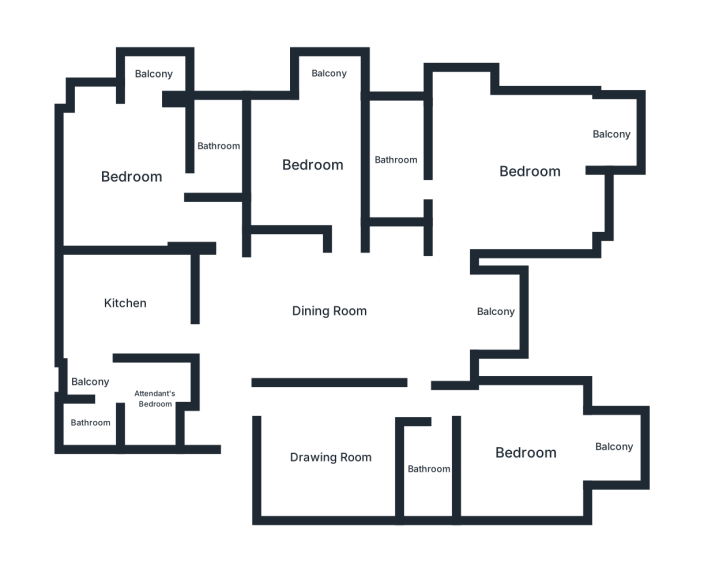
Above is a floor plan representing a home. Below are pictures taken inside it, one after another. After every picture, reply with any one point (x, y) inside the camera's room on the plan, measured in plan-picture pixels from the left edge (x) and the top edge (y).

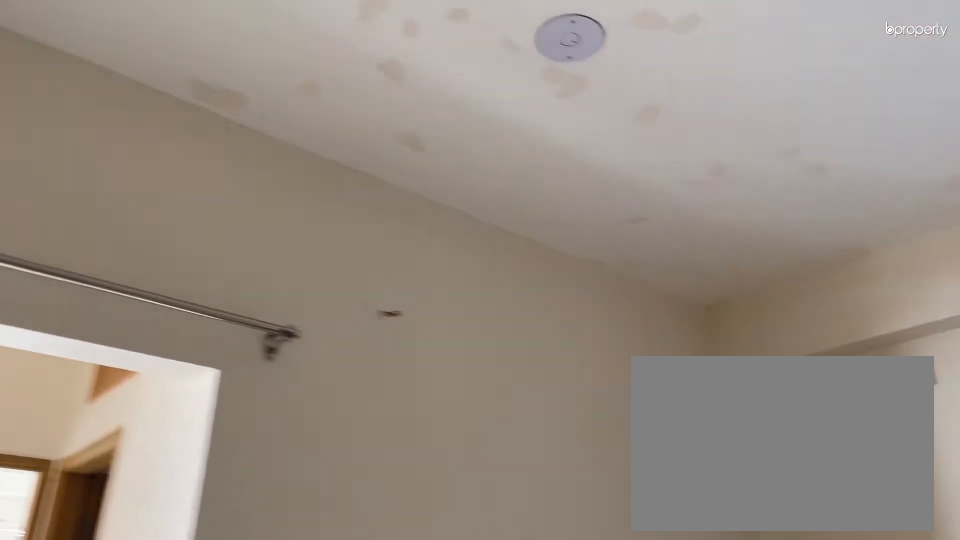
(332, 459)
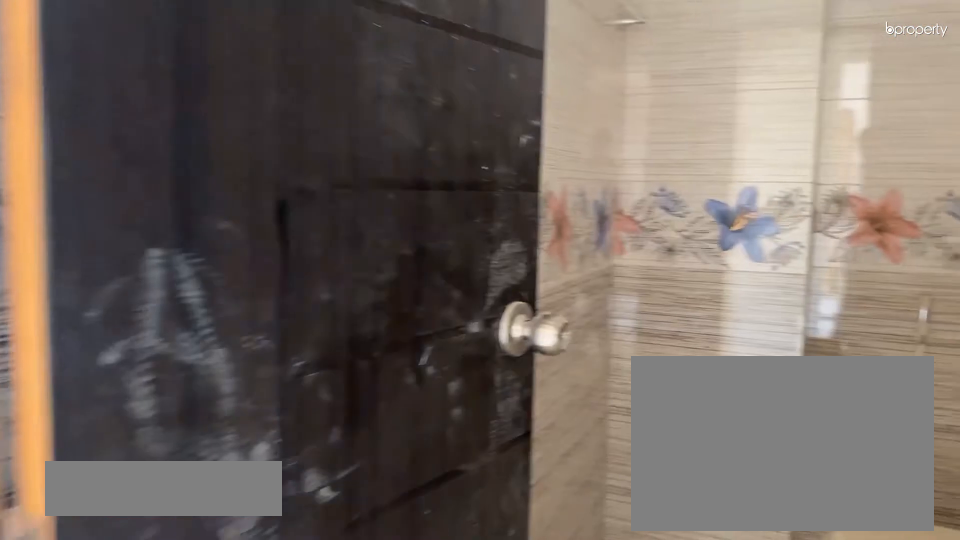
(428, 468)
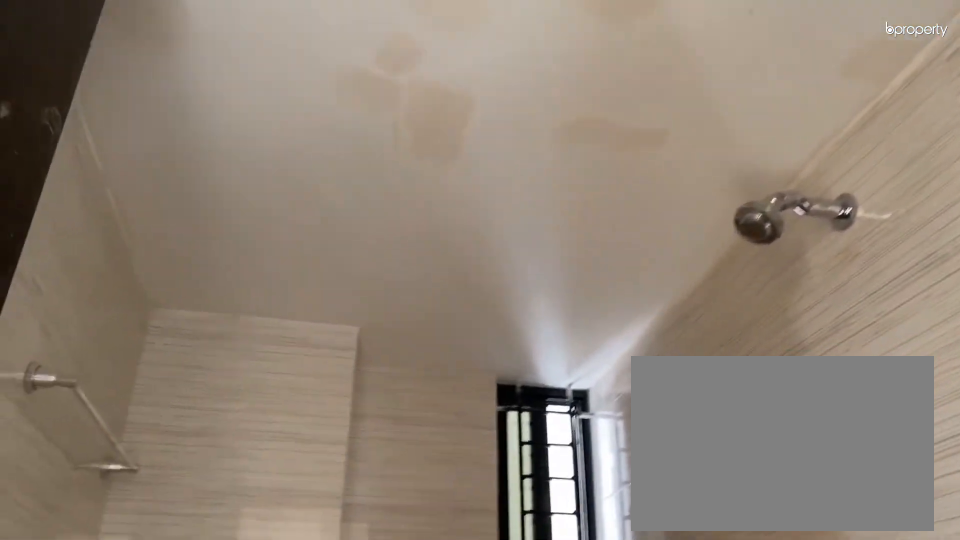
(428, 468)
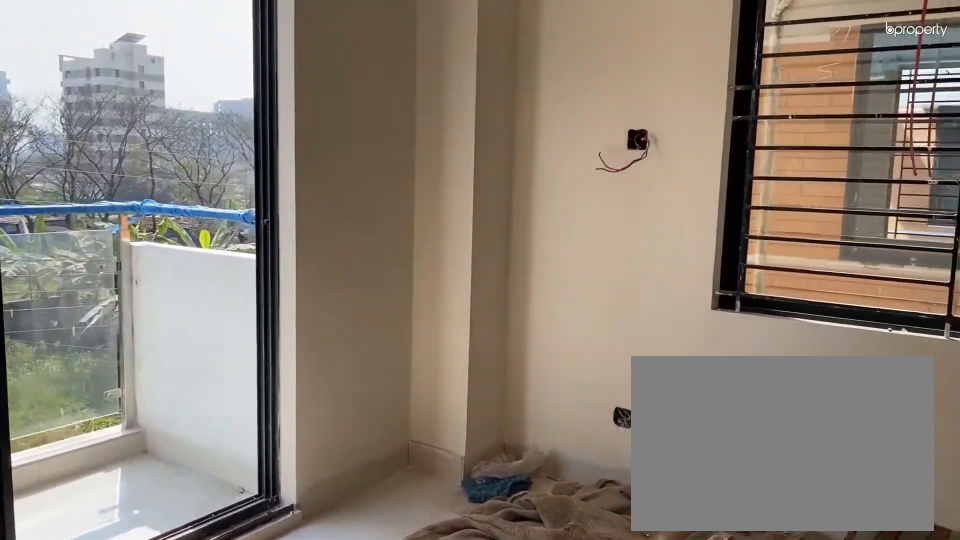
(521, 451)
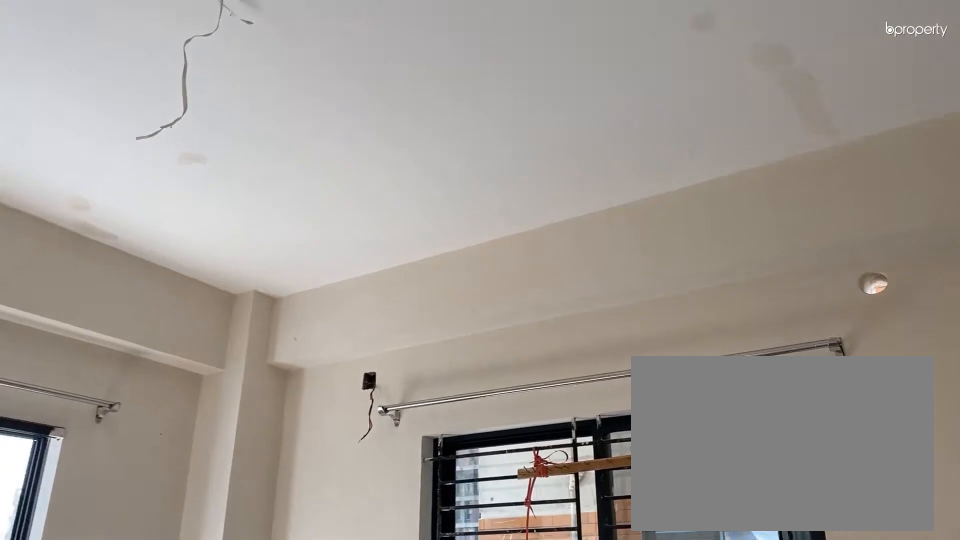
(521, 451)
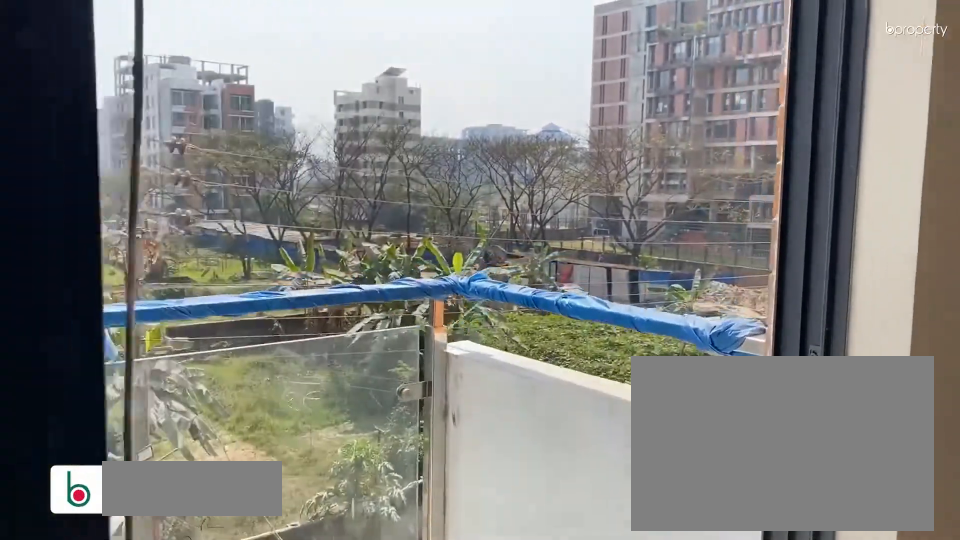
(616, 446)
